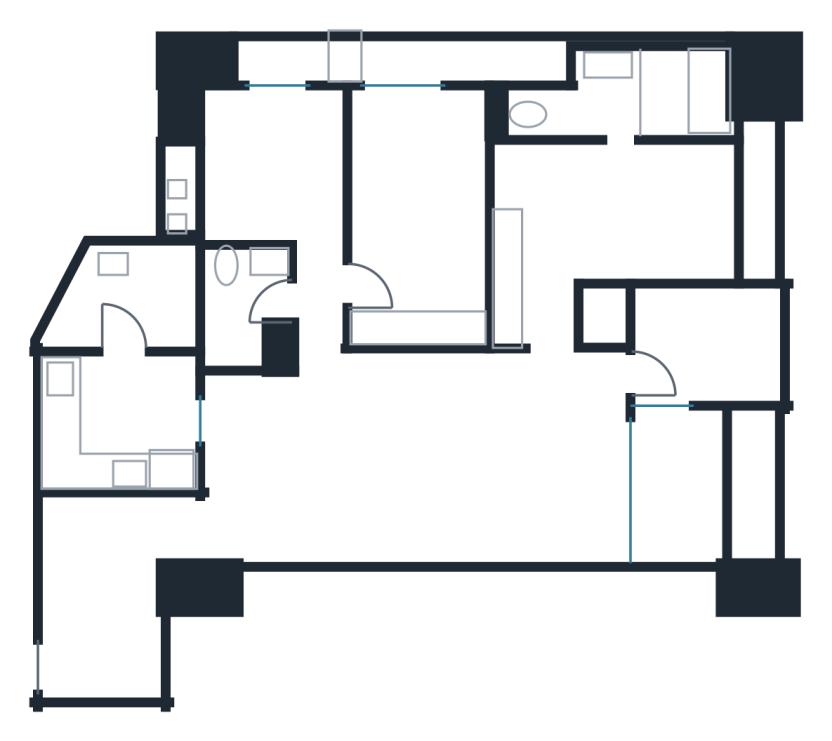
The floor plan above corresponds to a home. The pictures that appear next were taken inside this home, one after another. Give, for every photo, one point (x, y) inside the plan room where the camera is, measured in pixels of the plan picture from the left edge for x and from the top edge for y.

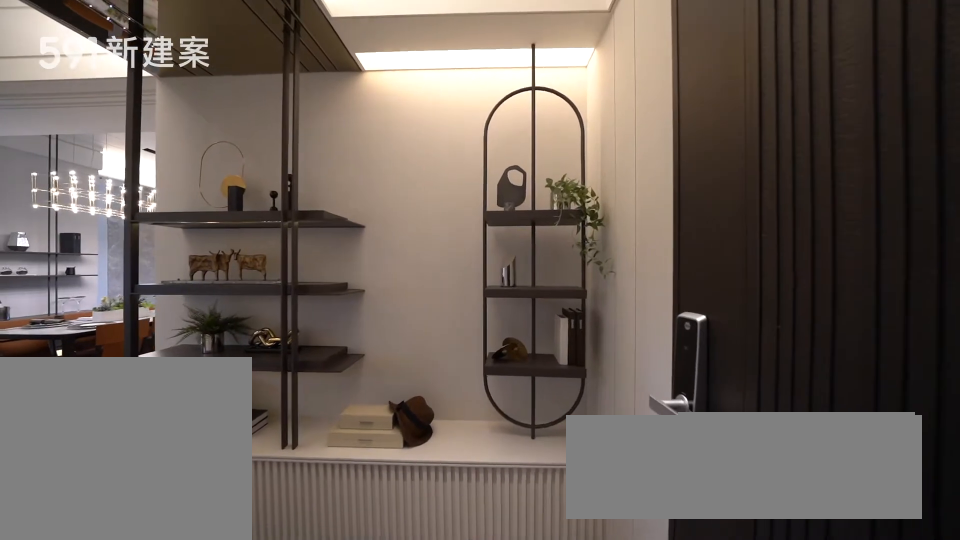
(99, 624)
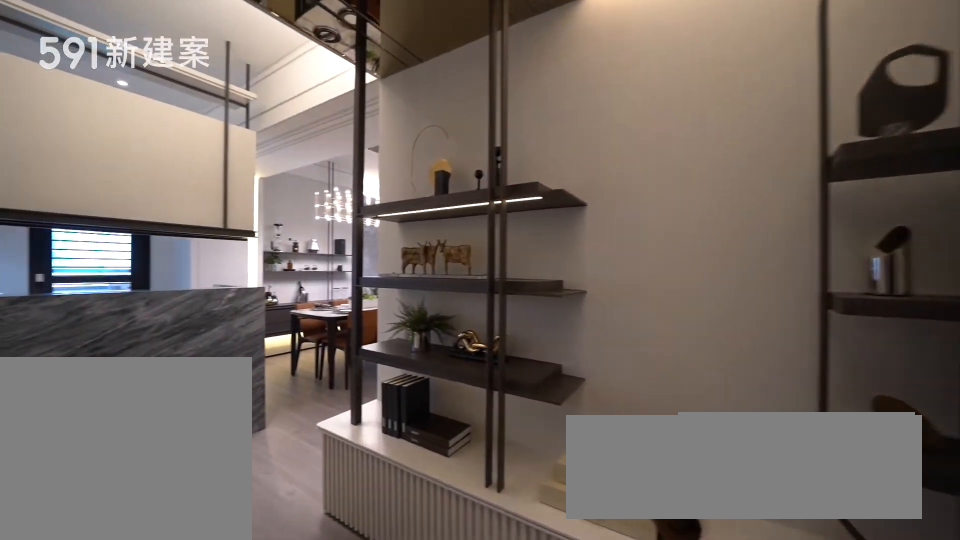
(99, 624)
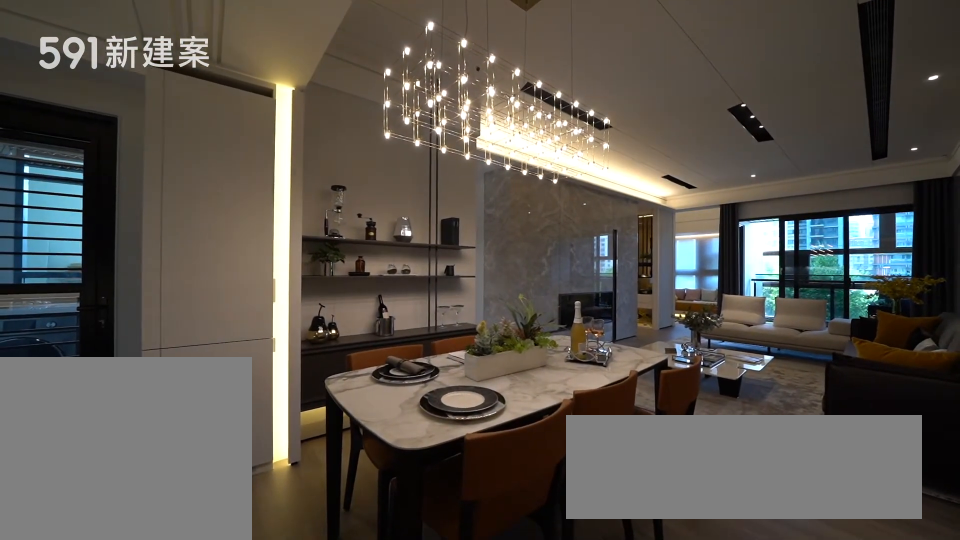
(292, 465)
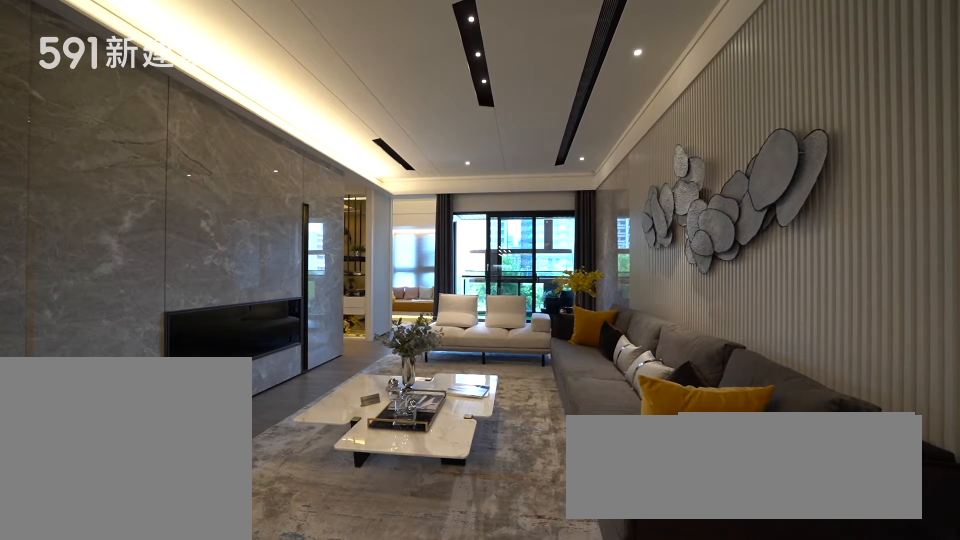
(496, 458)
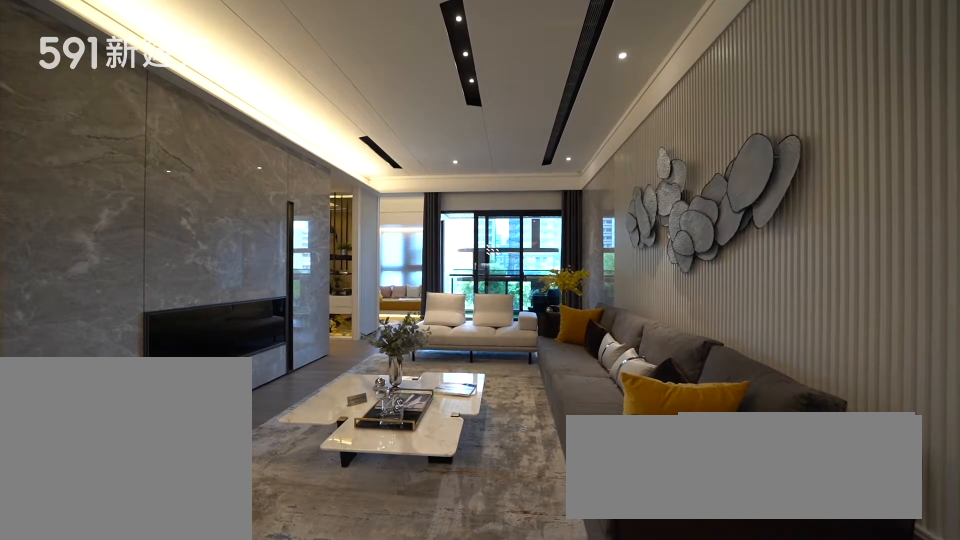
(496, 458)
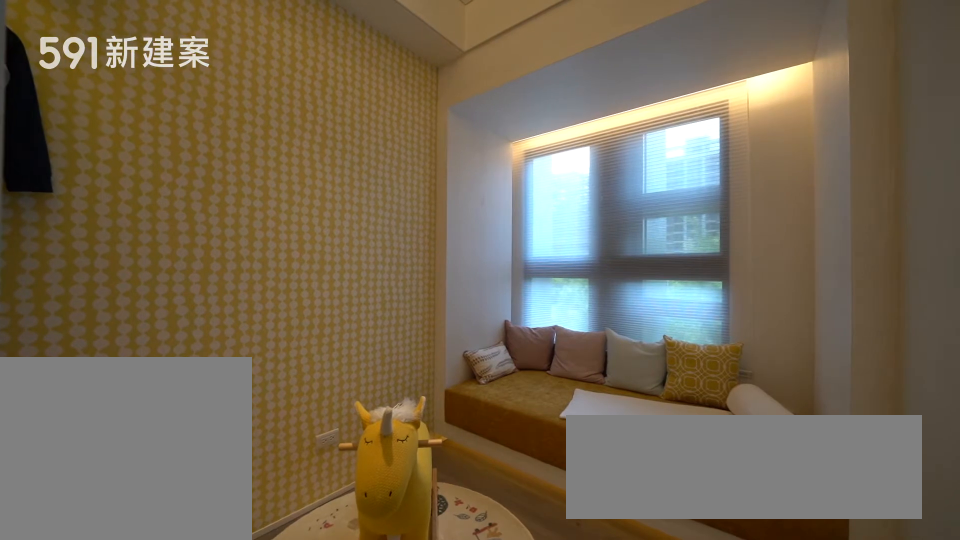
(703, 340)
